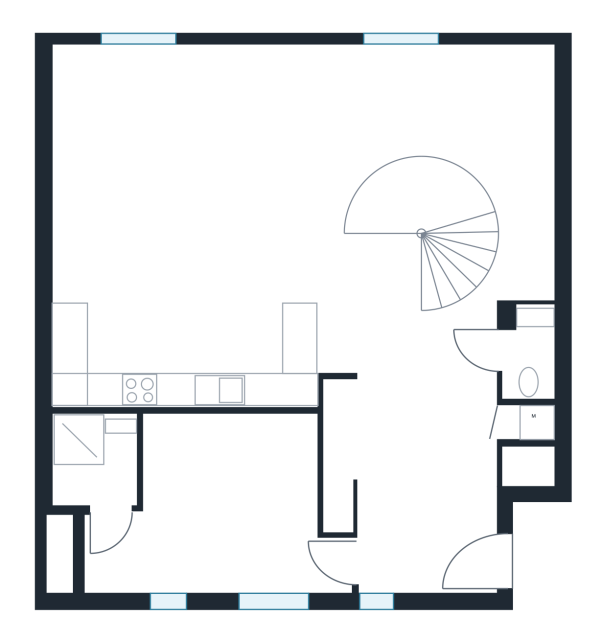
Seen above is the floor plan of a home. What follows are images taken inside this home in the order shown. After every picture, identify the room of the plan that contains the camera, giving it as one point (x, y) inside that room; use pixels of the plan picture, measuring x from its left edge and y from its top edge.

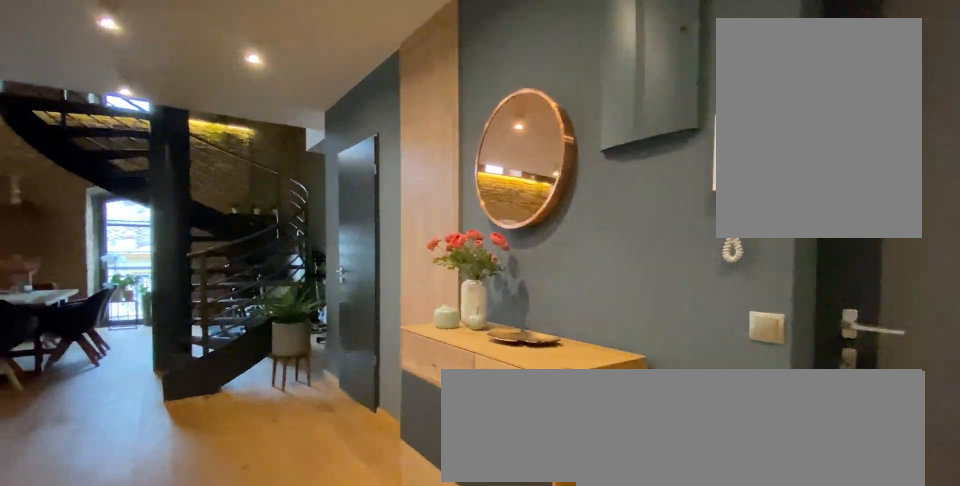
(431, 493)
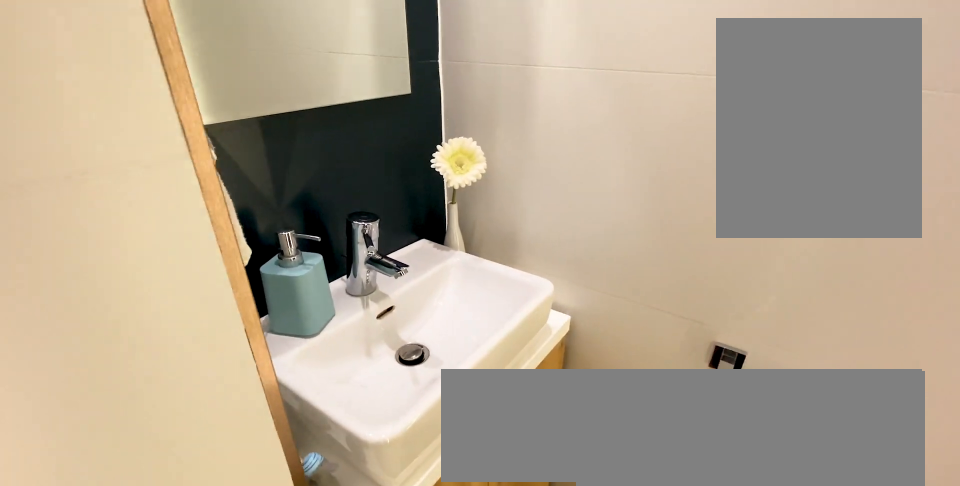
(528, 359)
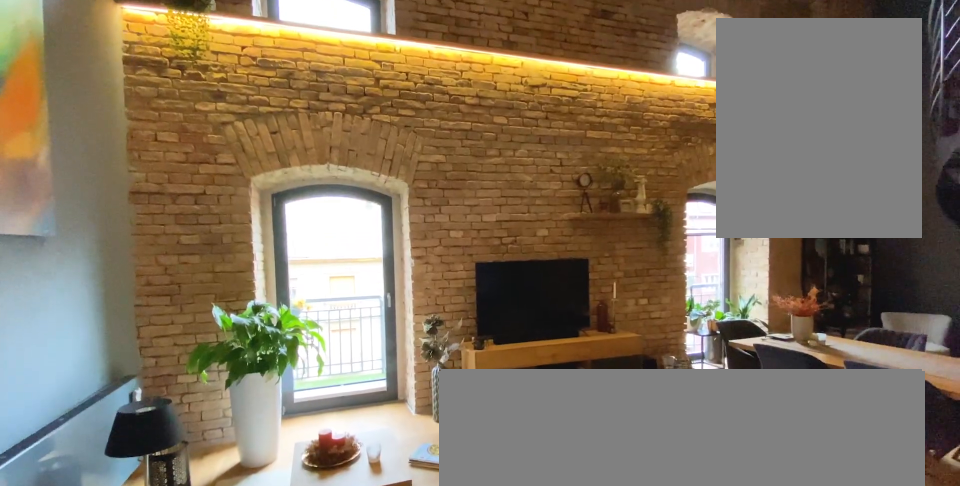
(223, 223)
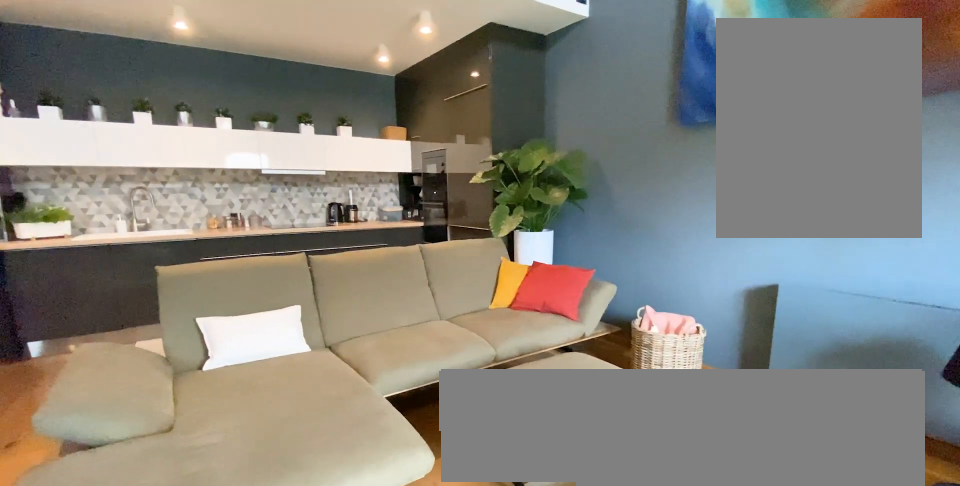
(222, 223)
